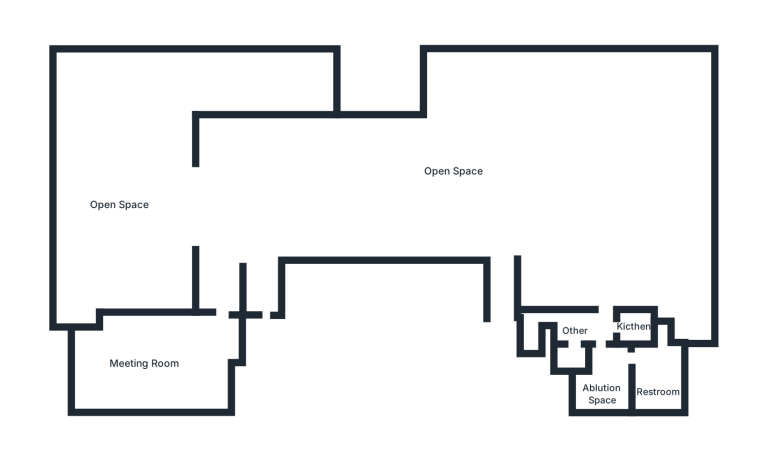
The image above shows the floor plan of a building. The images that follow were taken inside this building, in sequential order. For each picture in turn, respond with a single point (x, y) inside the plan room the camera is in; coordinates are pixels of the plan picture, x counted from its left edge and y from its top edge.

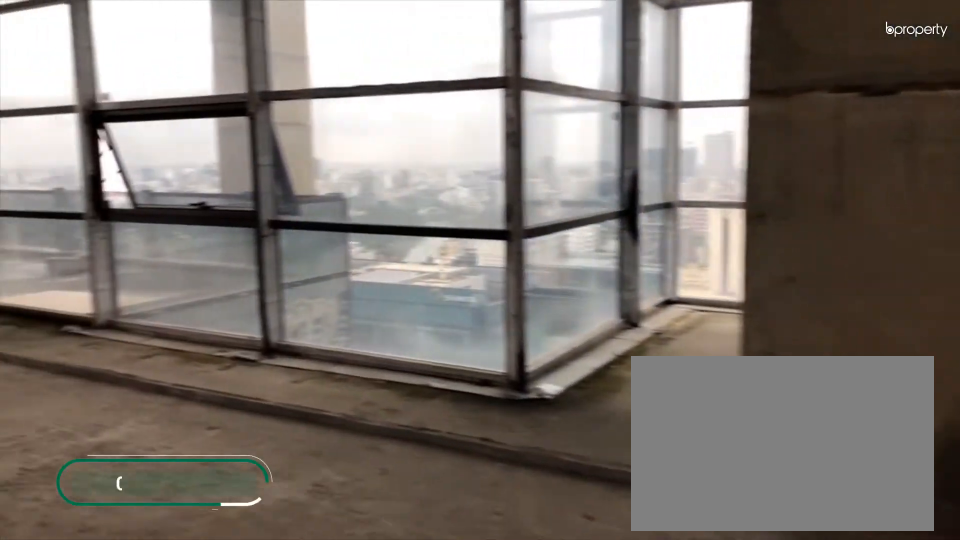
(499, 216)
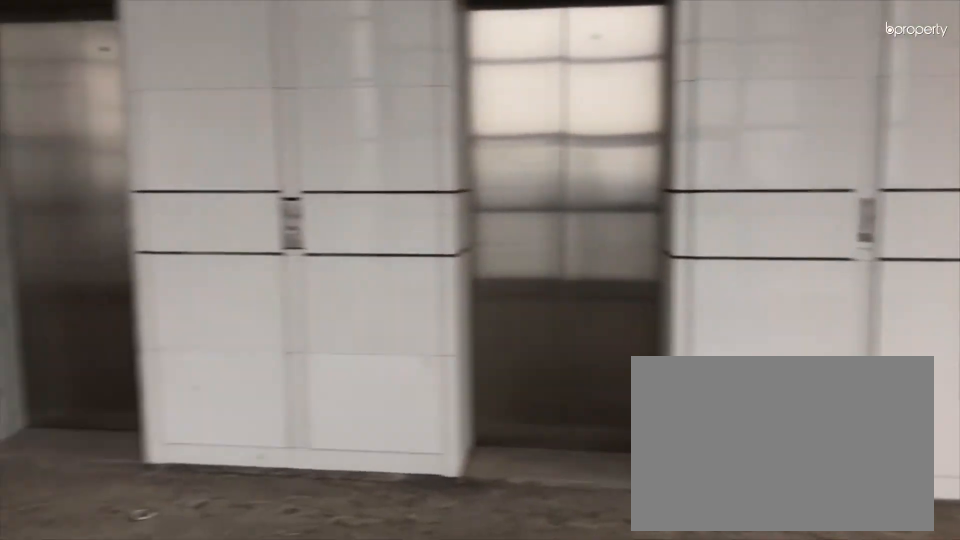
(296, 196)
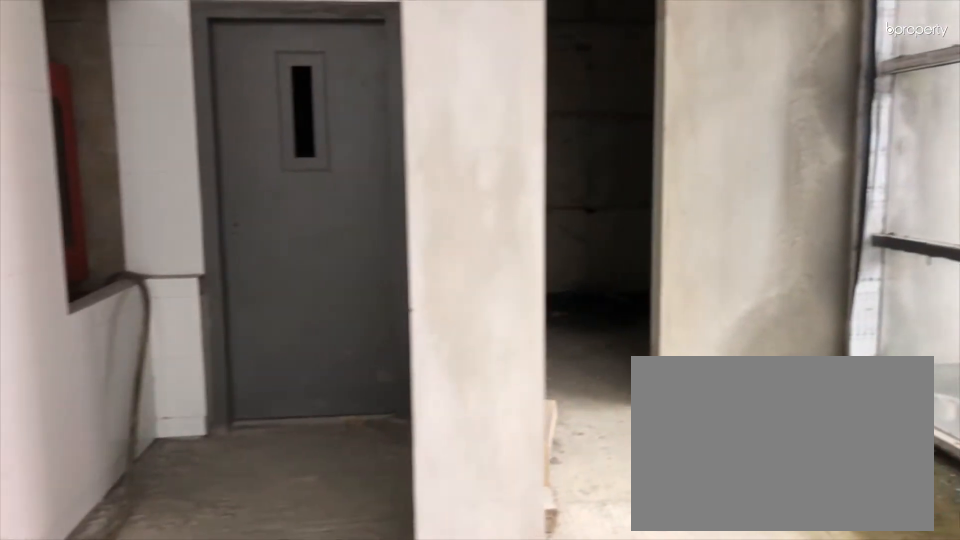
(251, 197)
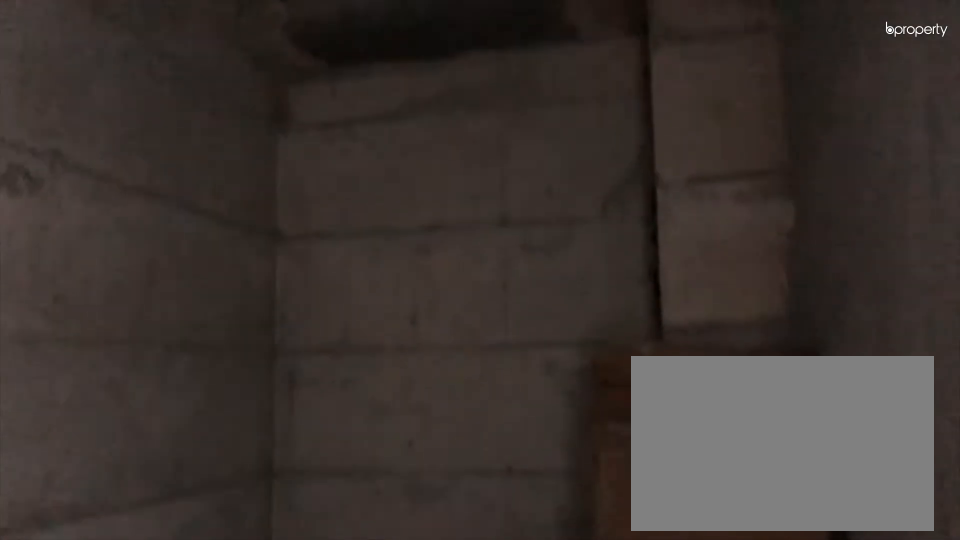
(167, 353)
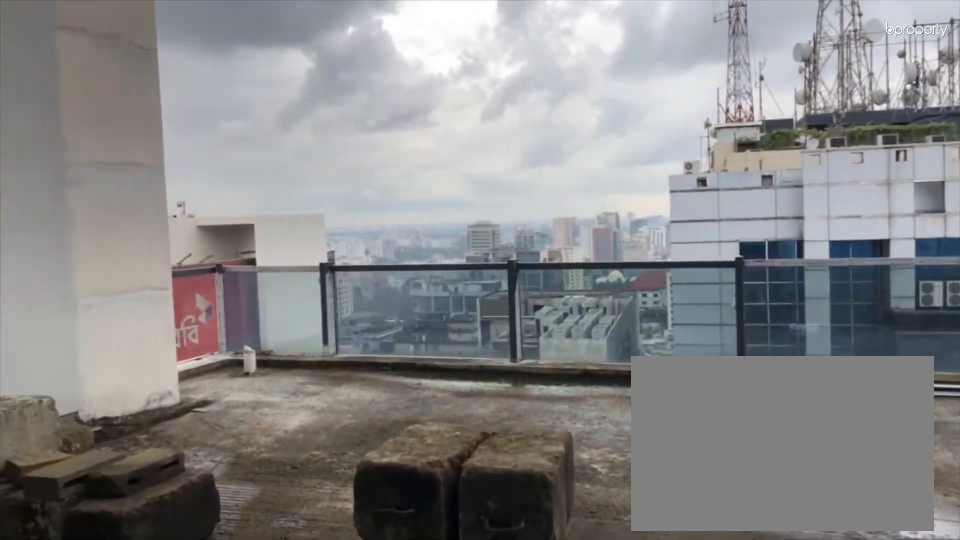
(127, 212)
